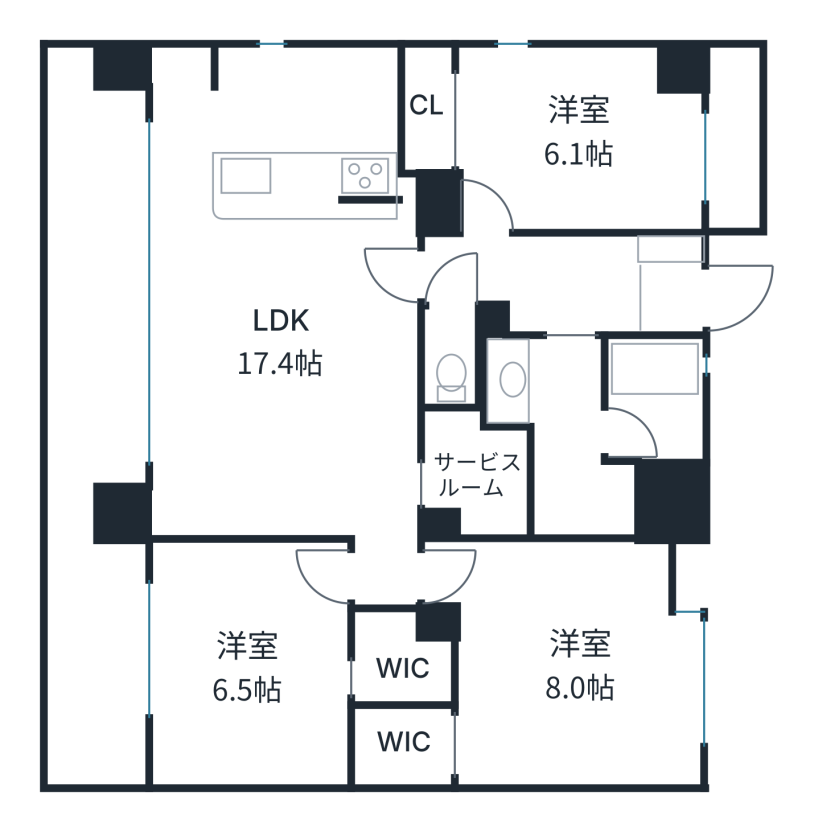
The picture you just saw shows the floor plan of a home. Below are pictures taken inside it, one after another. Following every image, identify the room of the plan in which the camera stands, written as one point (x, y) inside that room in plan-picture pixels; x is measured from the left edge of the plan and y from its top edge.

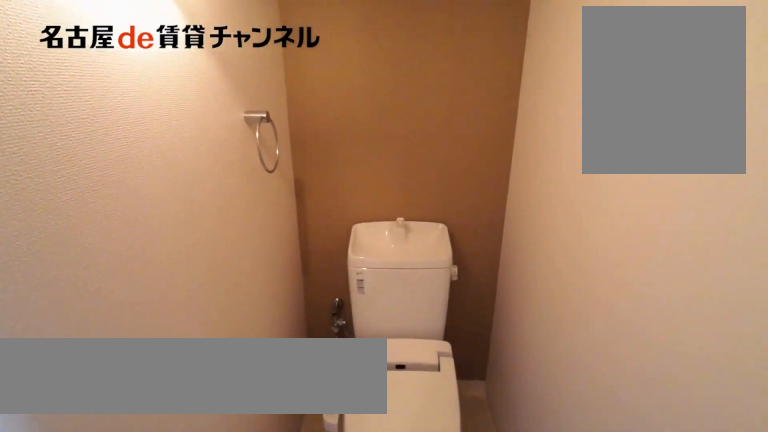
(451, 356)
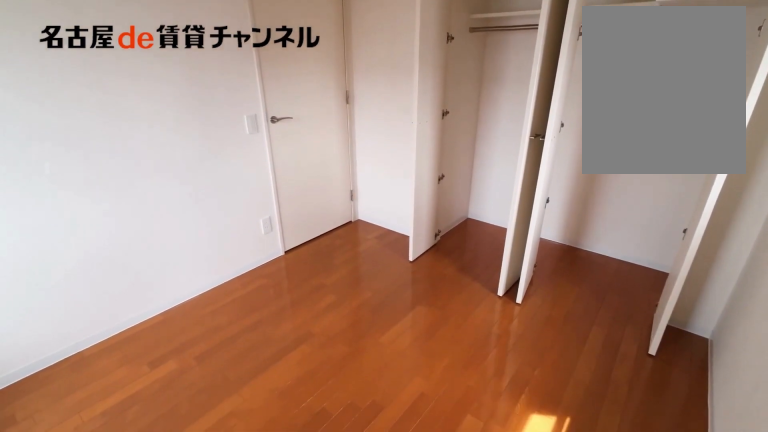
(551, 138)
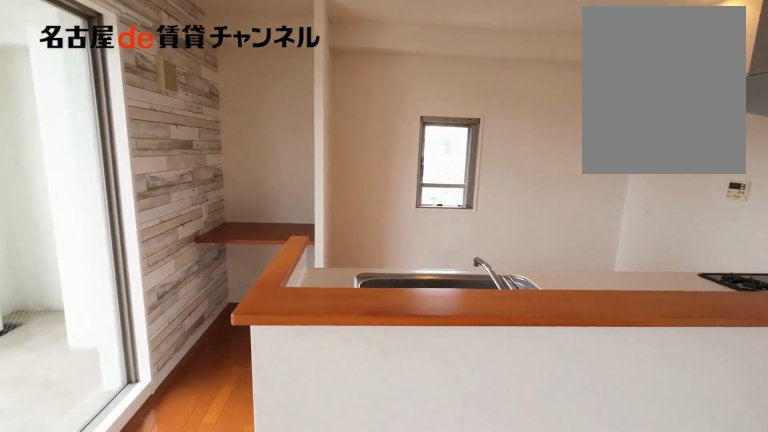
(280, 291)
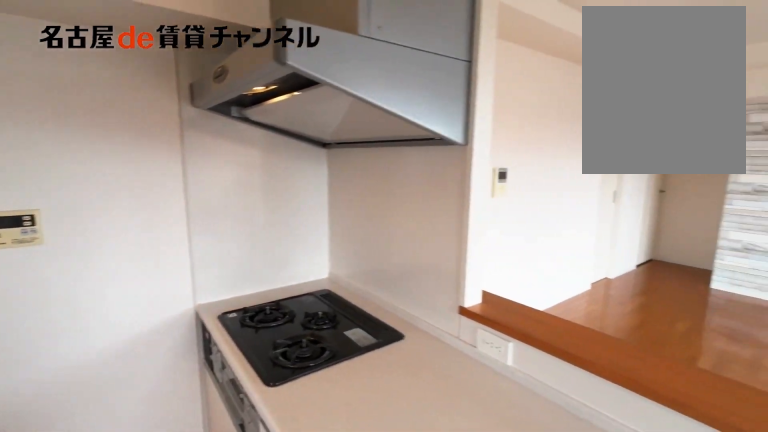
(280, 291)
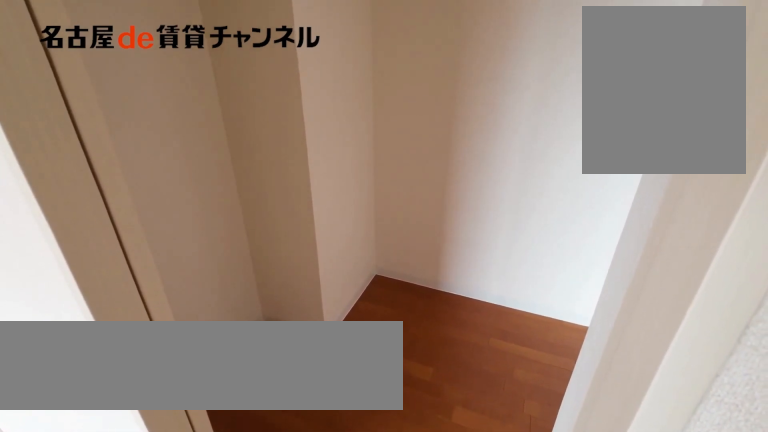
(474, 474)
